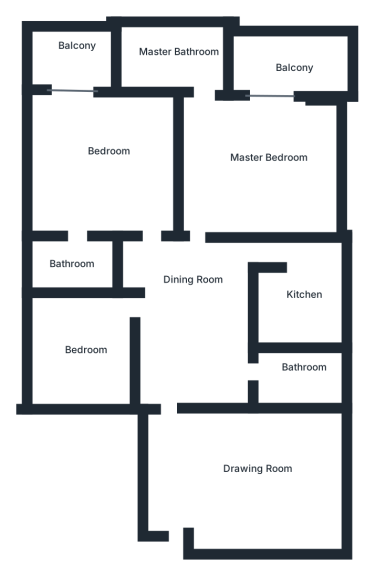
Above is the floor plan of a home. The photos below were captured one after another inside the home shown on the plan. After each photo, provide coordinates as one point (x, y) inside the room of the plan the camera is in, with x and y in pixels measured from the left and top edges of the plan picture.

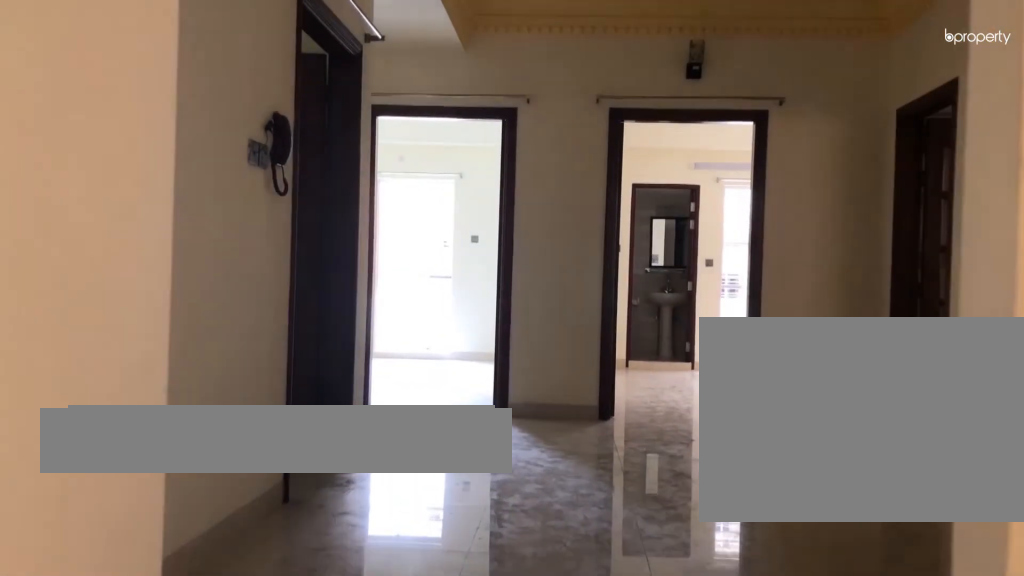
(192, 365)
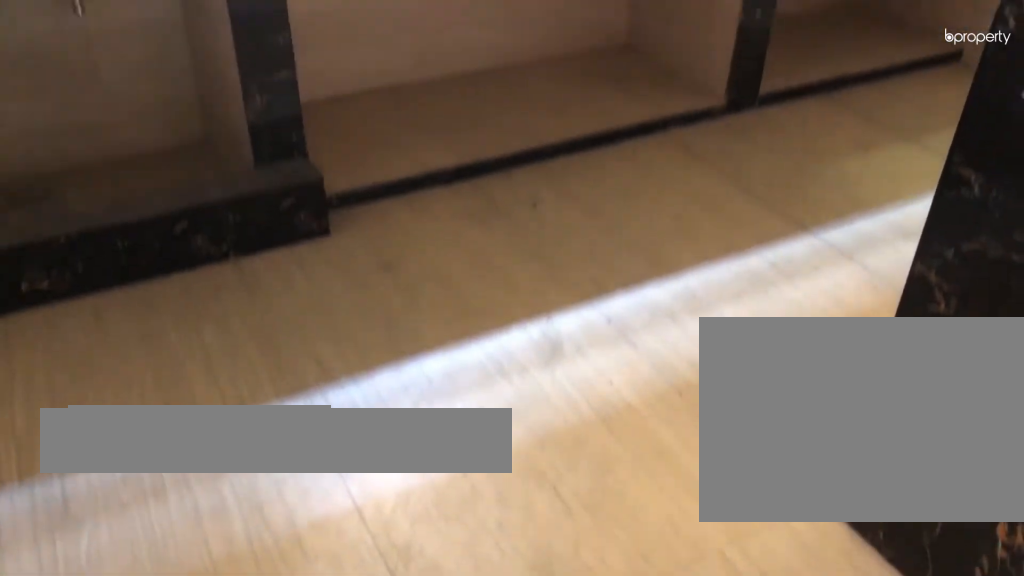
(302, 306)
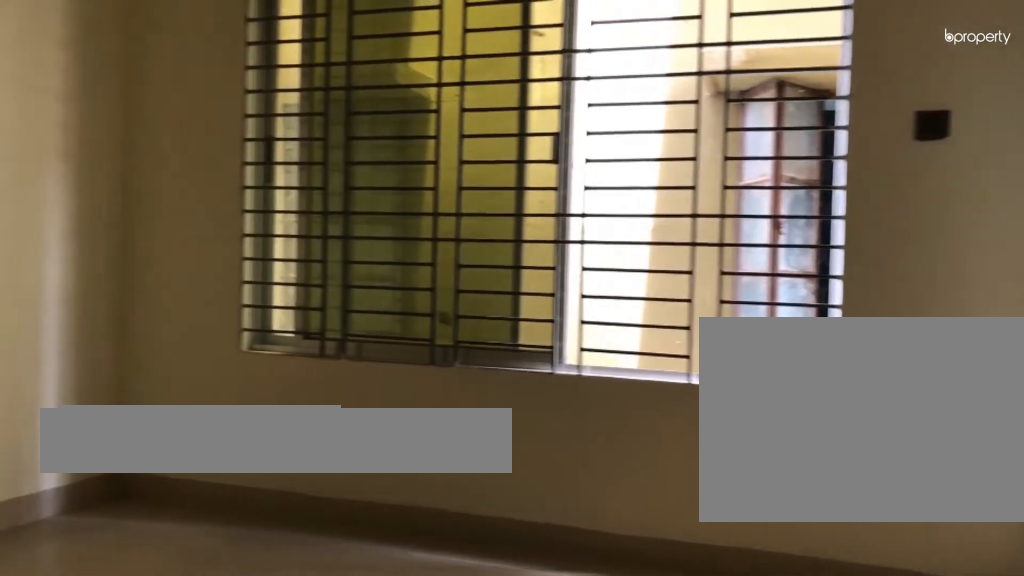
(77, 348)
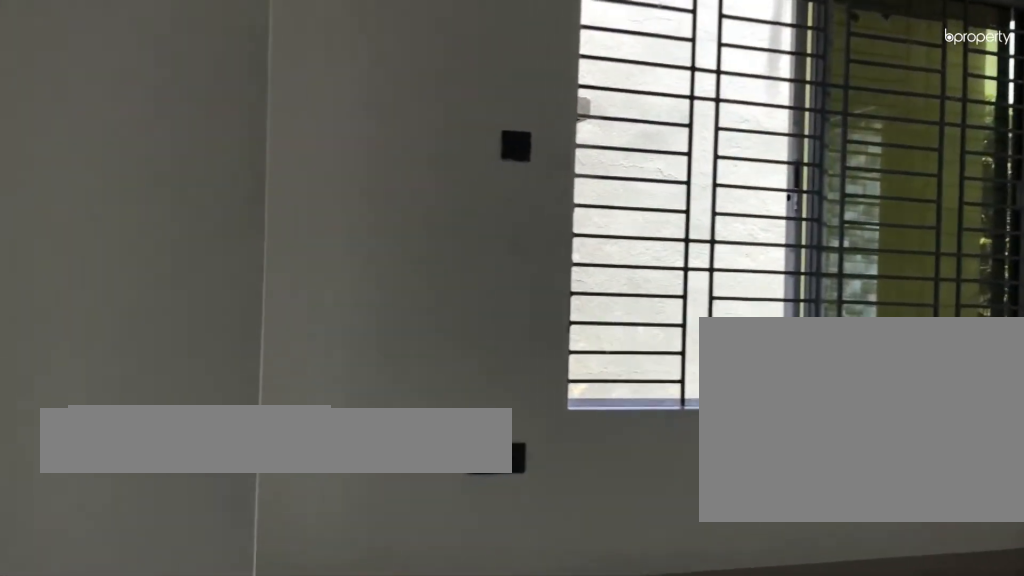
(85, 165)
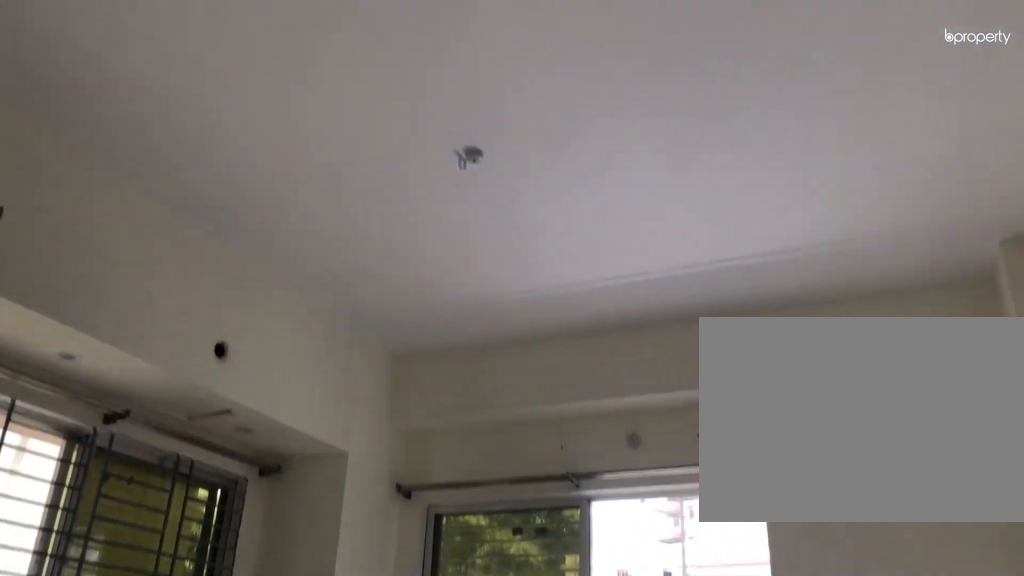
(80, 176)
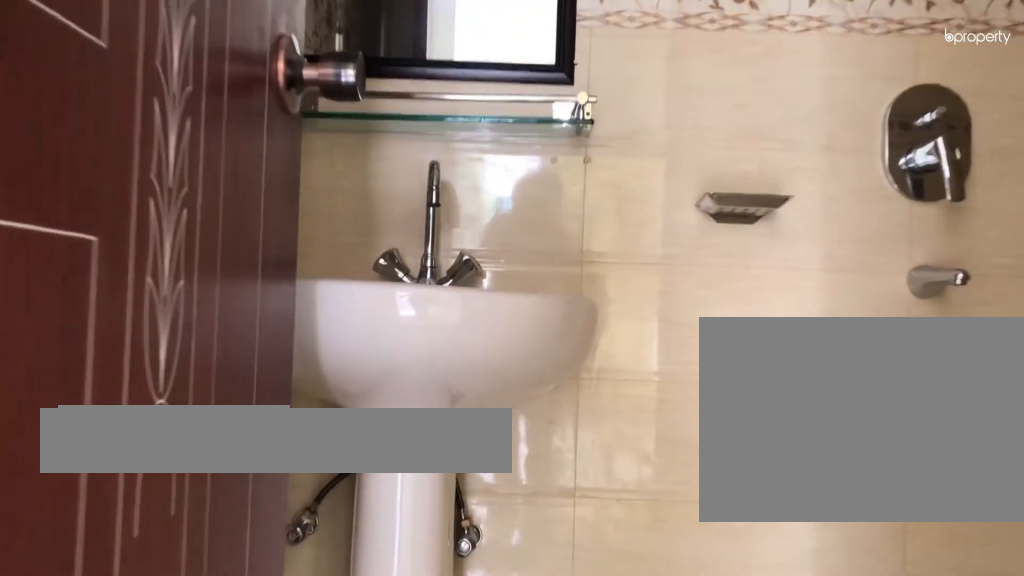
(69, 266)
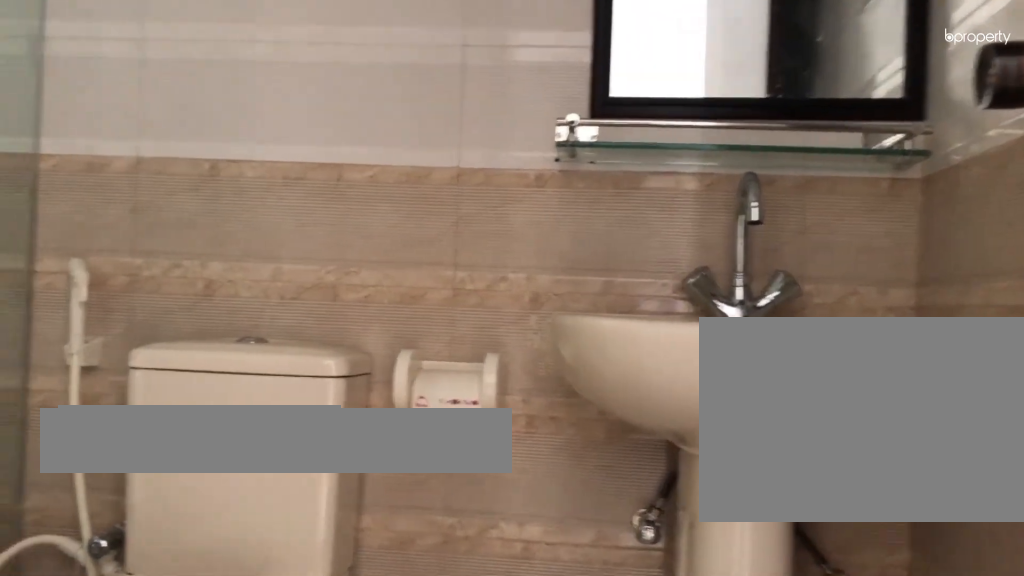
(182, 59)
